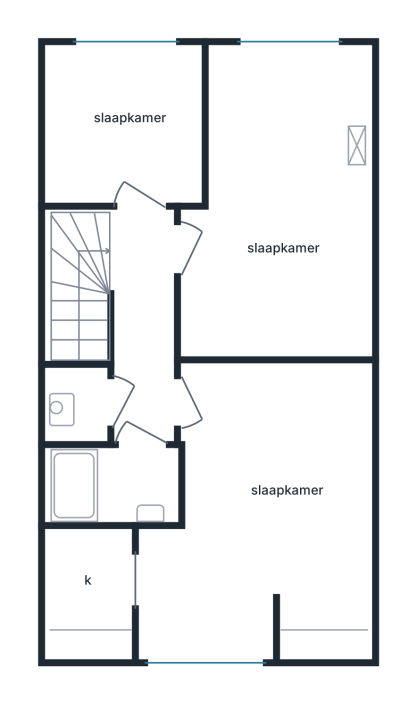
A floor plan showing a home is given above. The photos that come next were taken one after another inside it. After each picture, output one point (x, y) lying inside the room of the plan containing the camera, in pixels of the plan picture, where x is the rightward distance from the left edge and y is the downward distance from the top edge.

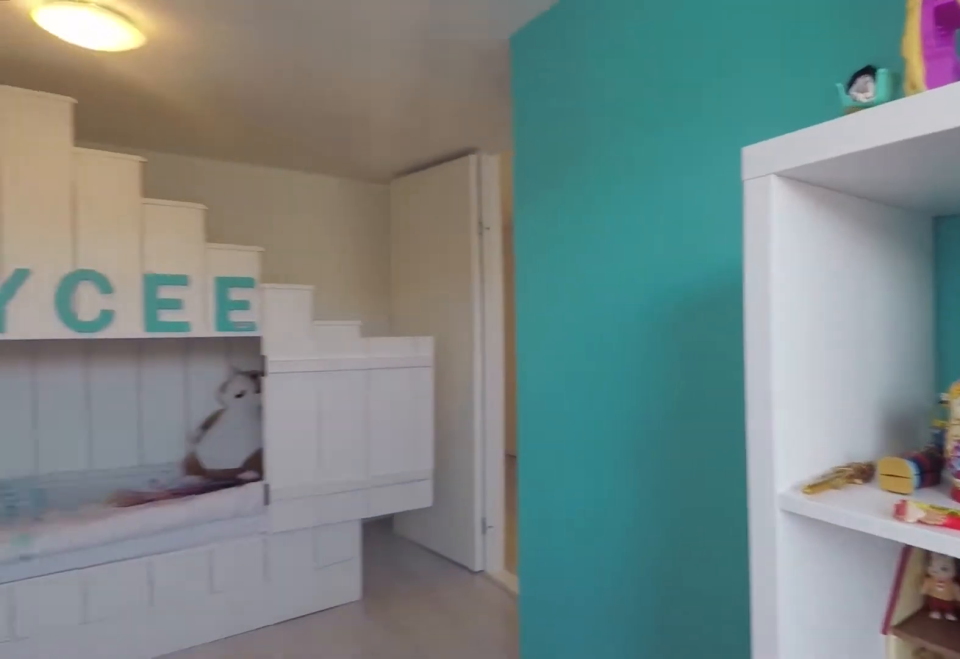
(281, 210)
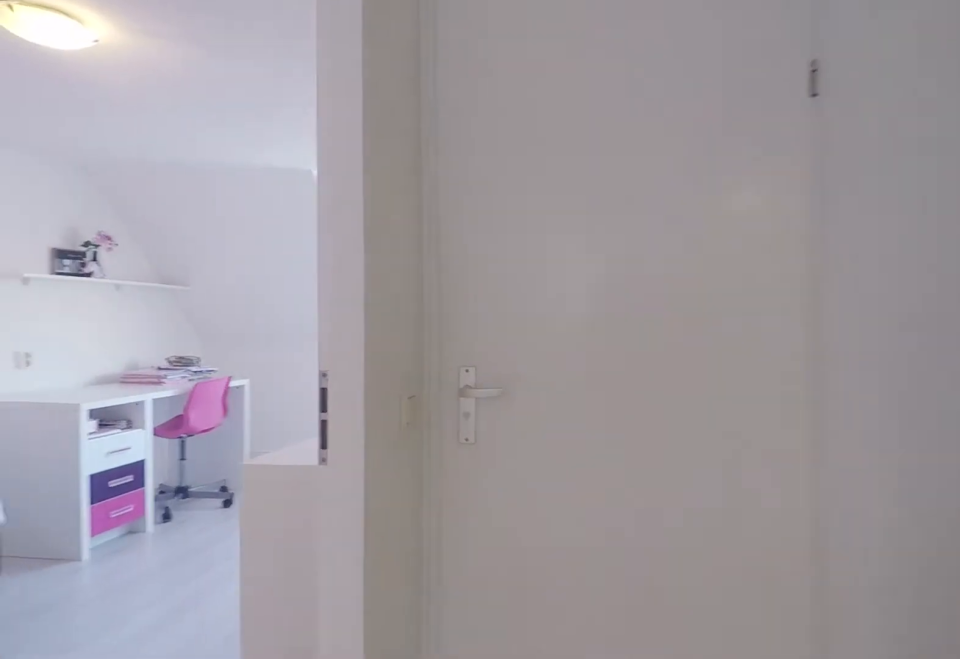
(143, 327)
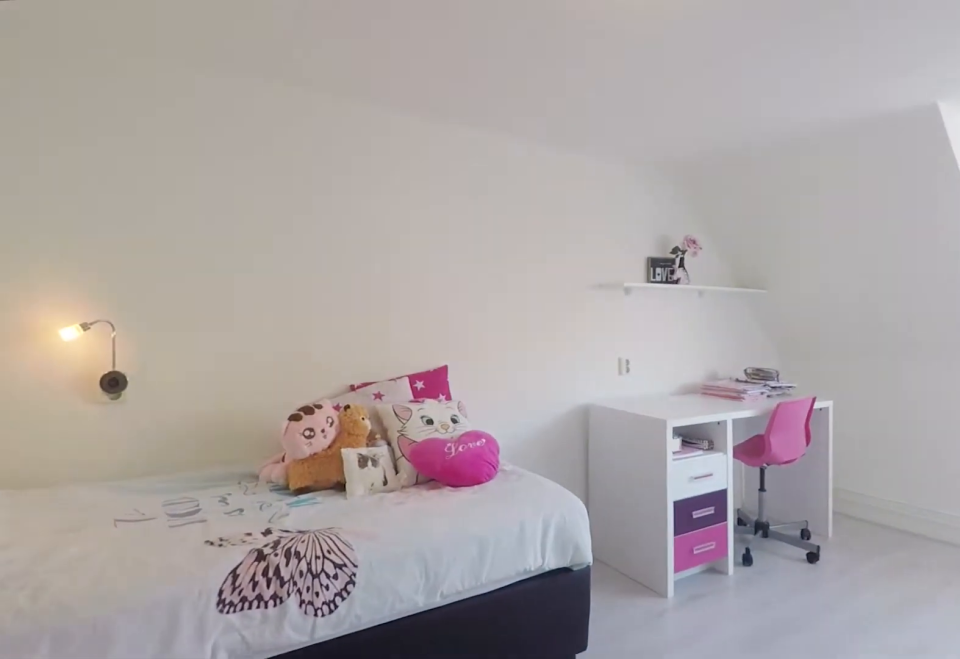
(262, 511)
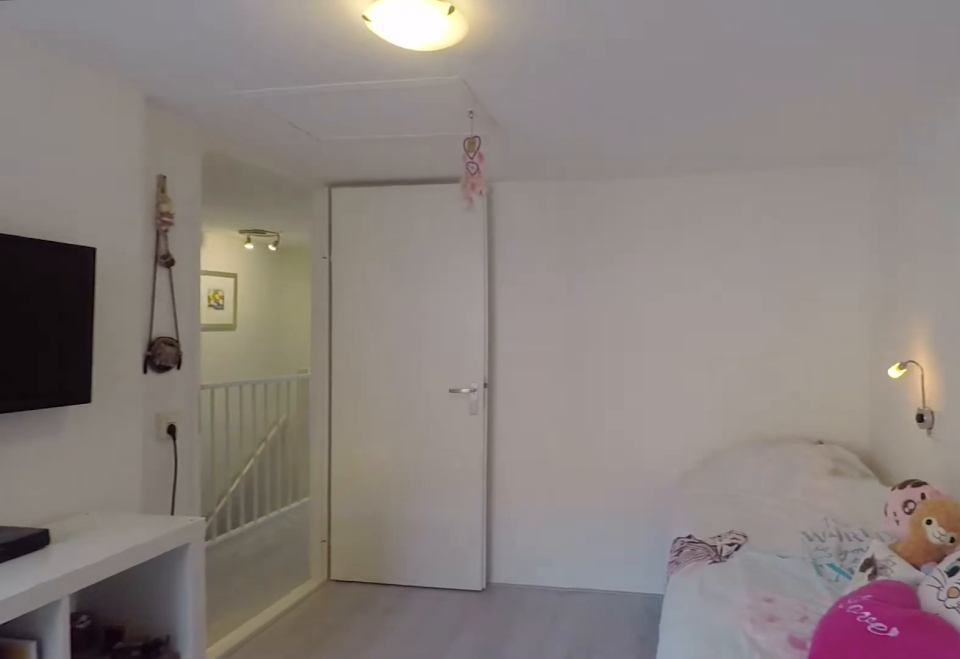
(262, 511)
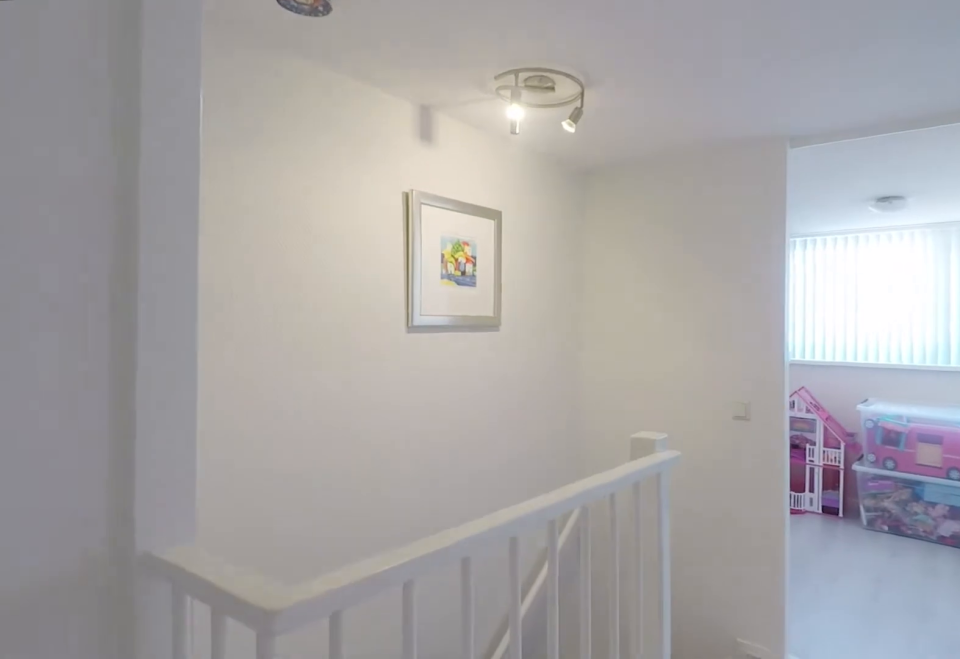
(143, 327)
